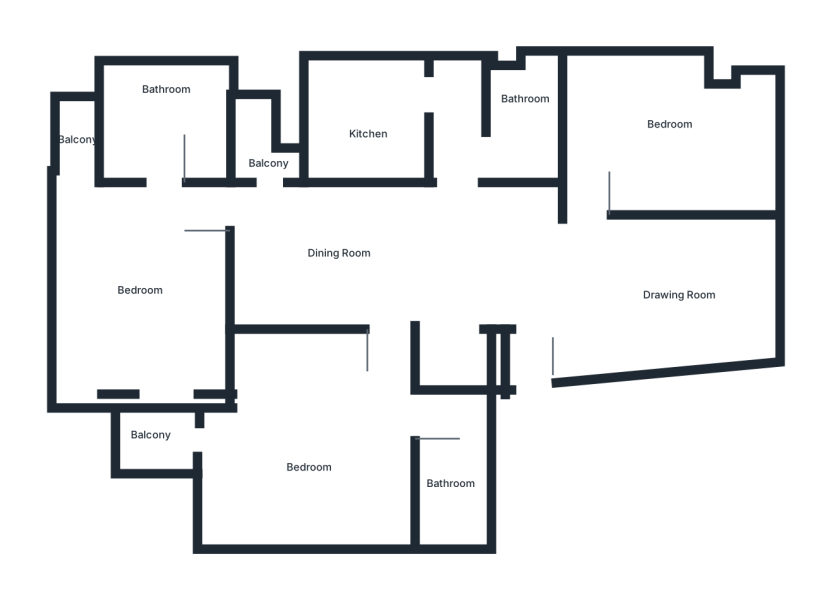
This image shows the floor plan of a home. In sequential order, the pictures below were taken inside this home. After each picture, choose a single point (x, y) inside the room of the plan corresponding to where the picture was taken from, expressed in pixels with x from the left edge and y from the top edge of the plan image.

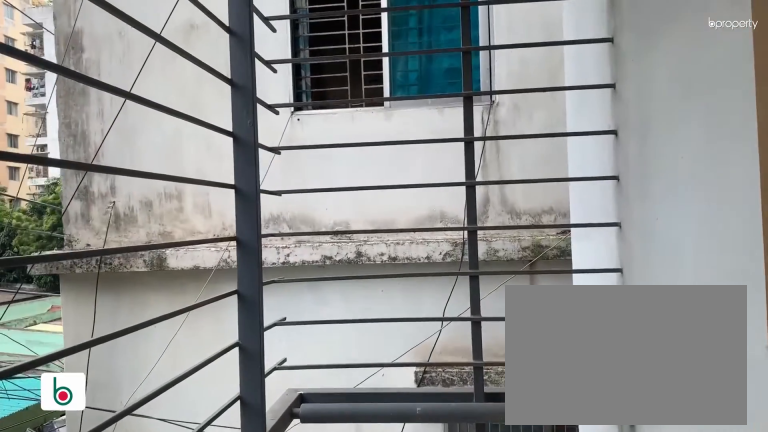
(78, 134)
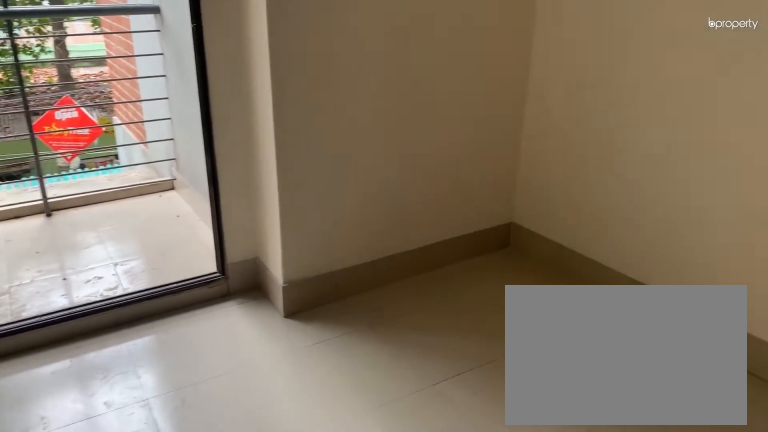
(321, 461)
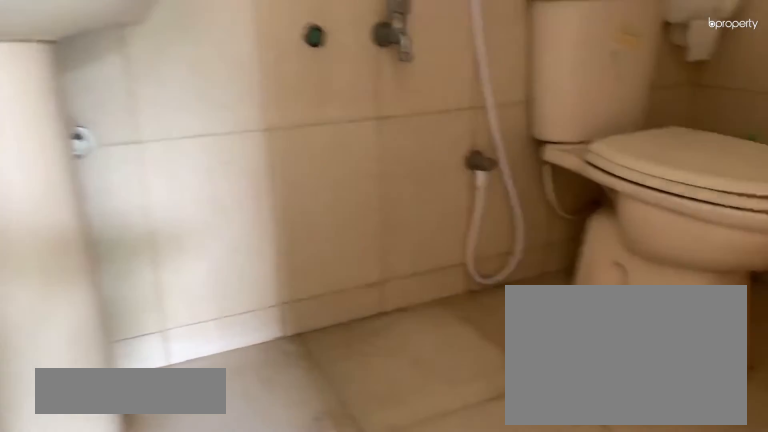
(446, 493)
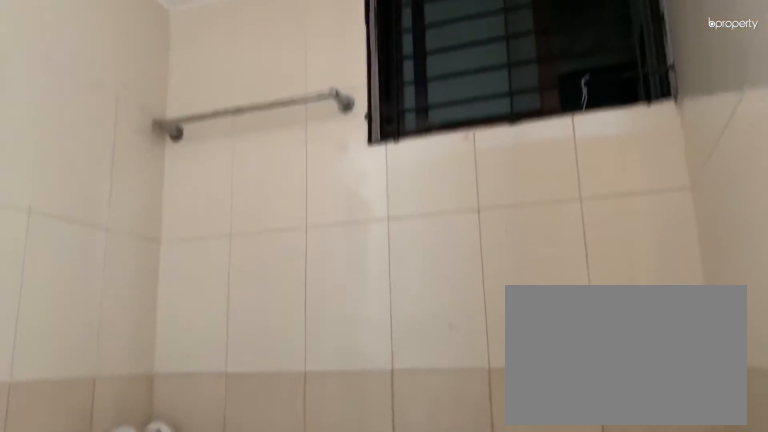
(446, 493)
